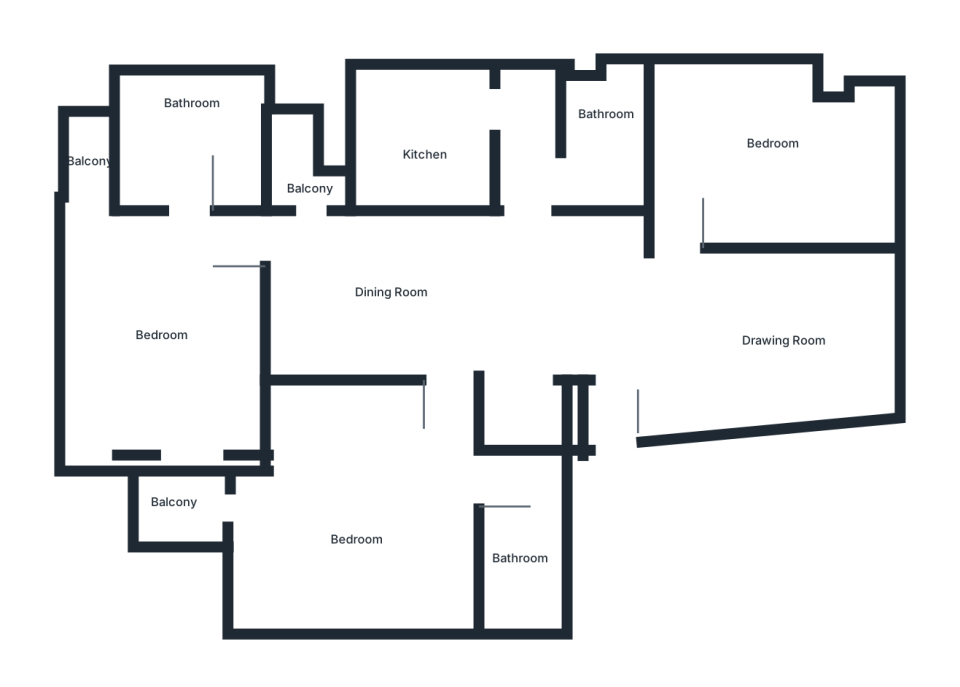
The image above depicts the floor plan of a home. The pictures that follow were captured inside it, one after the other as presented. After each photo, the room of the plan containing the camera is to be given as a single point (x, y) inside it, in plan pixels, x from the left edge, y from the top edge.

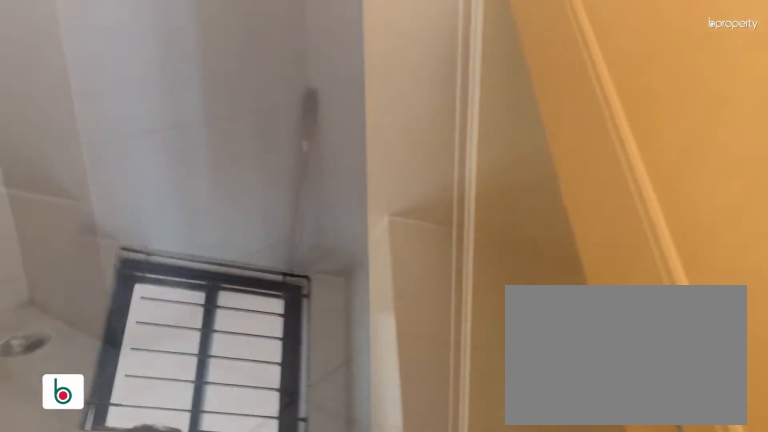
(190, 142)
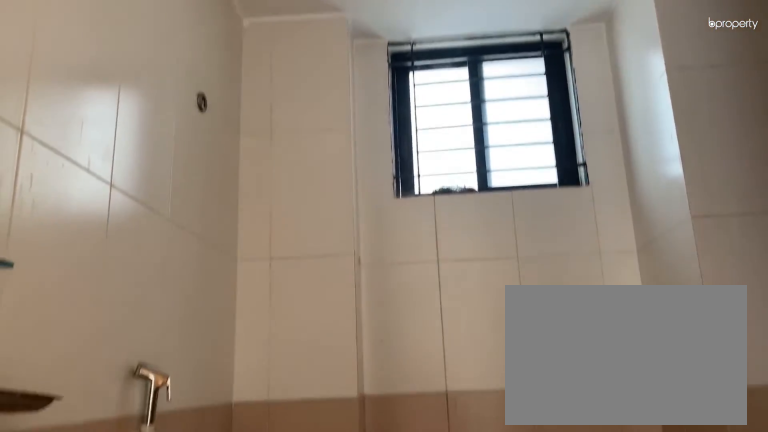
(190, 142)
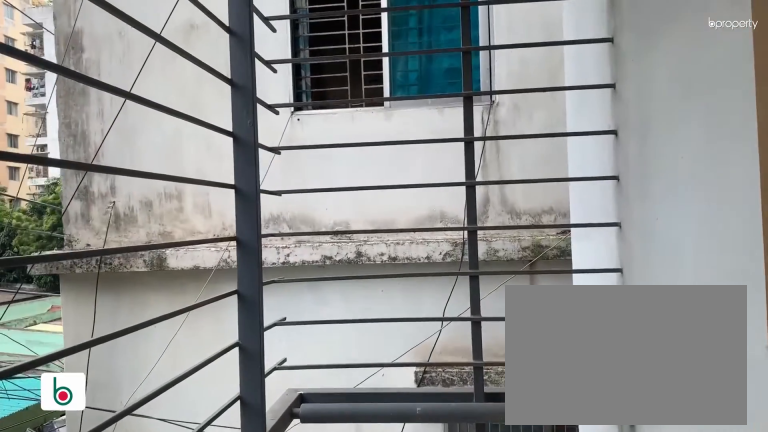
(90, 155)
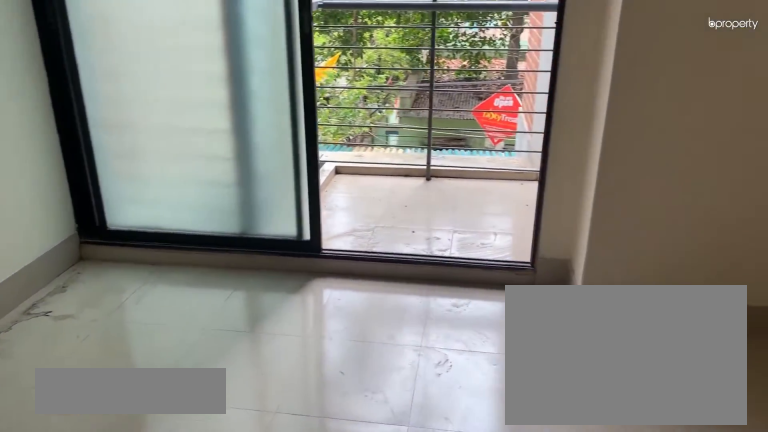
(370, 533)
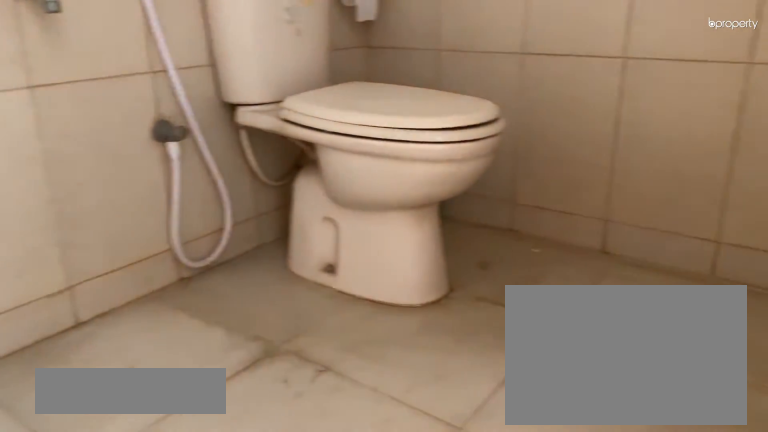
(514, 570)
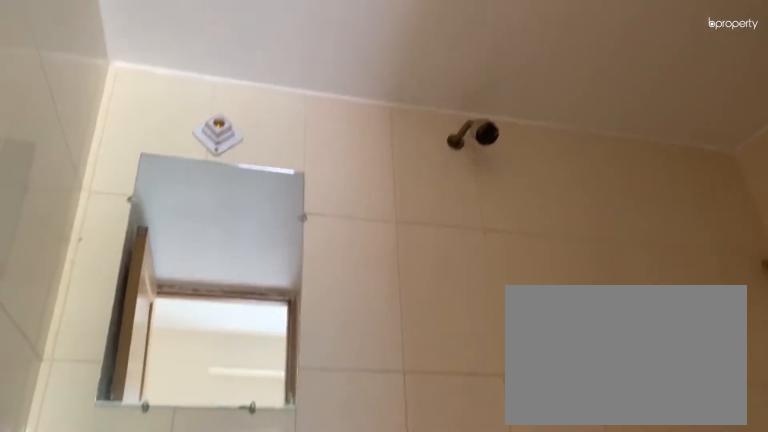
(514, 570)
